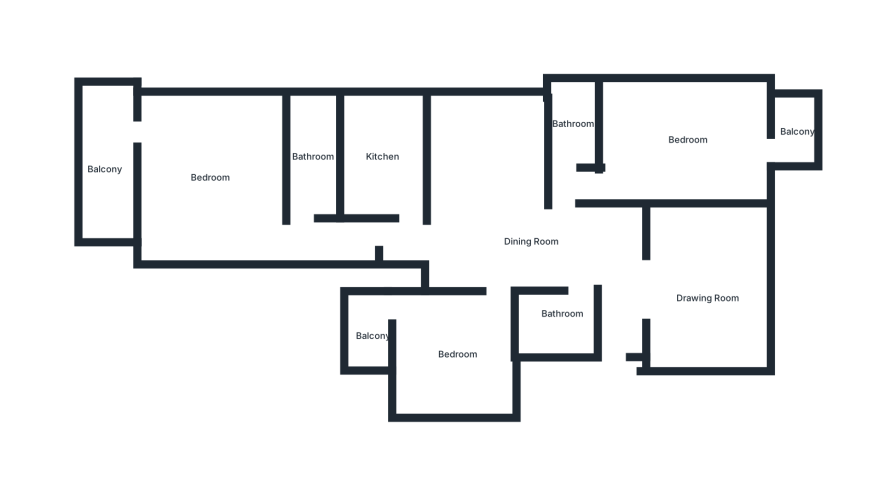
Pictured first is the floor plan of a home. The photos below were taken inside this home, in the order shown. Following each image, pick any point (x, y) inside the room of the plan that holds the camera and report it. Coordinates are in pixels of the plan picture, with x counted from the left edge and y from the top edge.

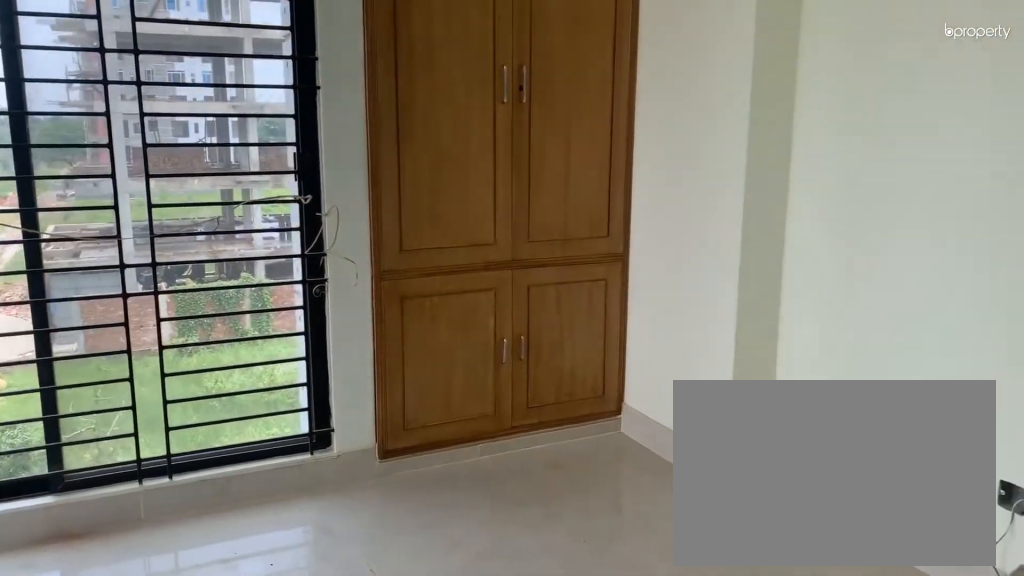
(209, 179)
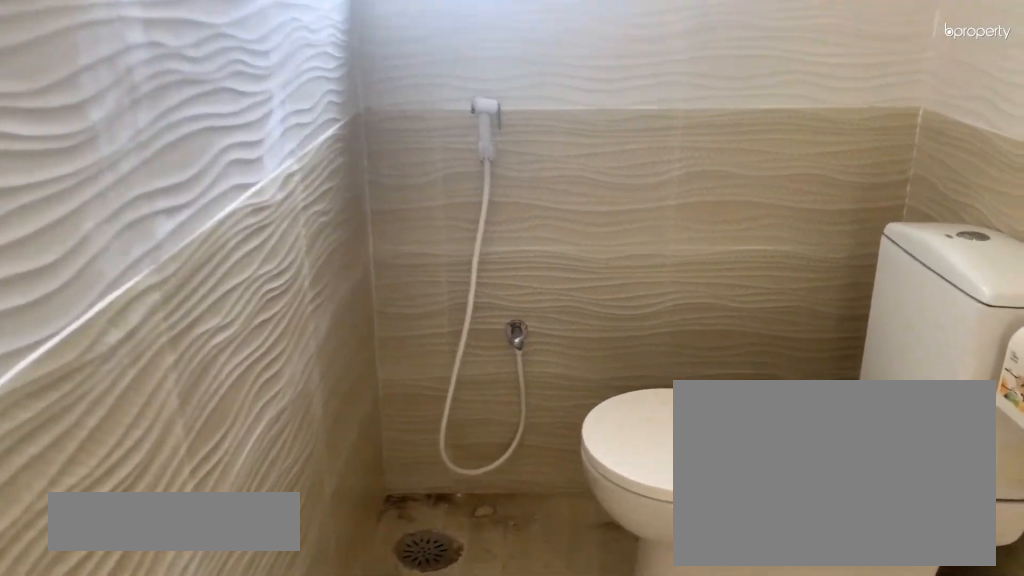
(310, 159)
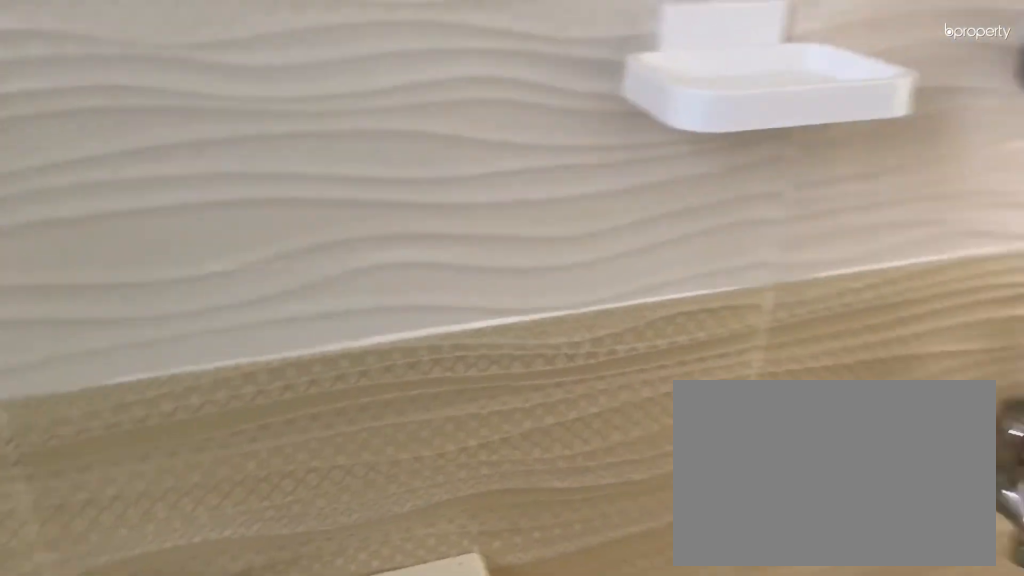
(310, 159)
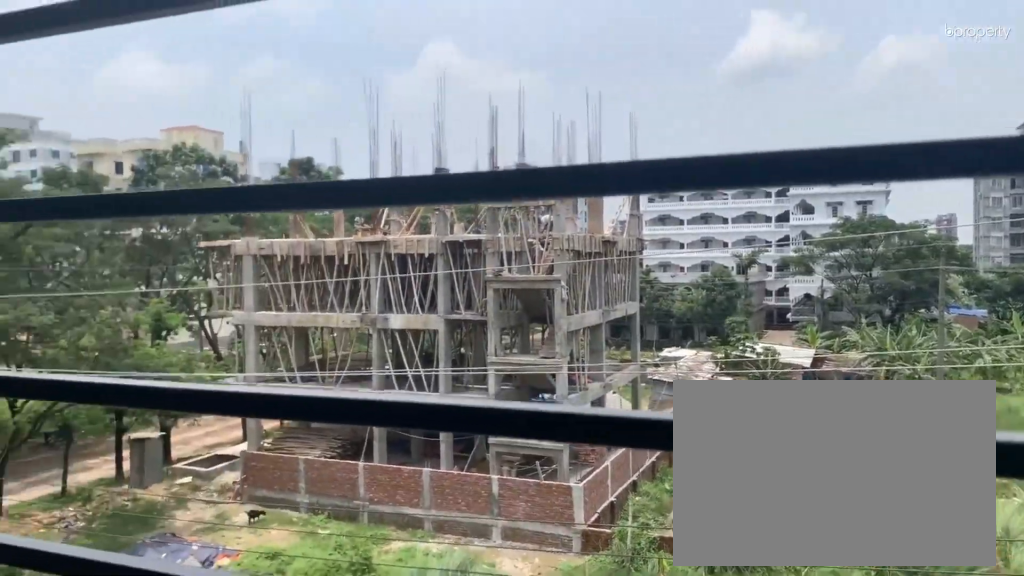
(105, 168)
